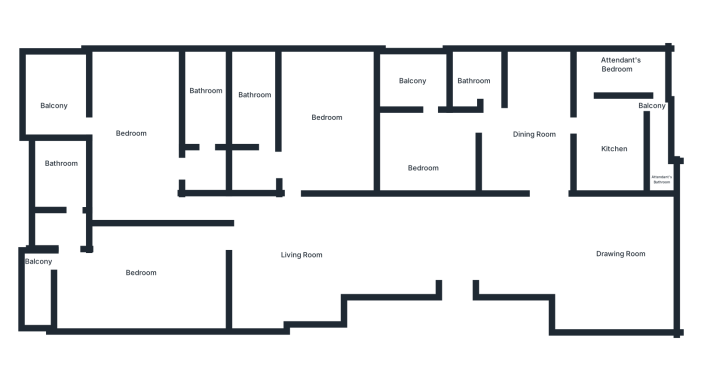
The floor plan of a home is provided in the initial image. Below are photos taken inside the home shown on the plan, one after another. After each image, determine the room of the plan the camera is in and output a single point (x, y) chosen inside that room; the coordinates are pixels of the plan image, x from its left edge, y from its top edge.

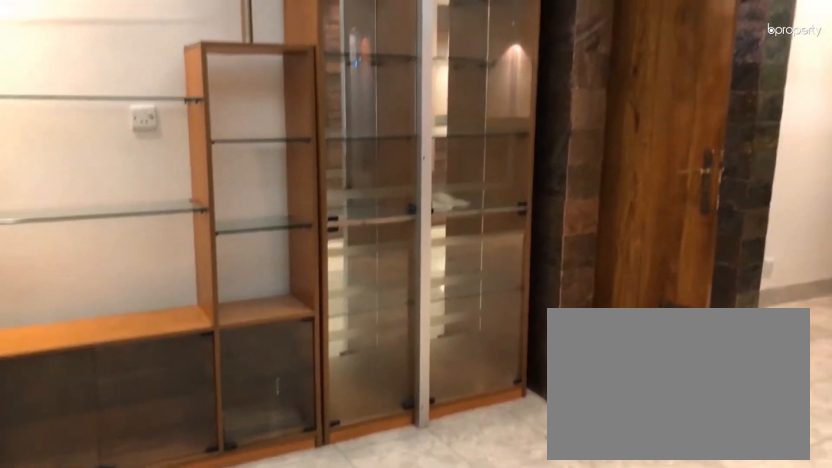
(602, 258)
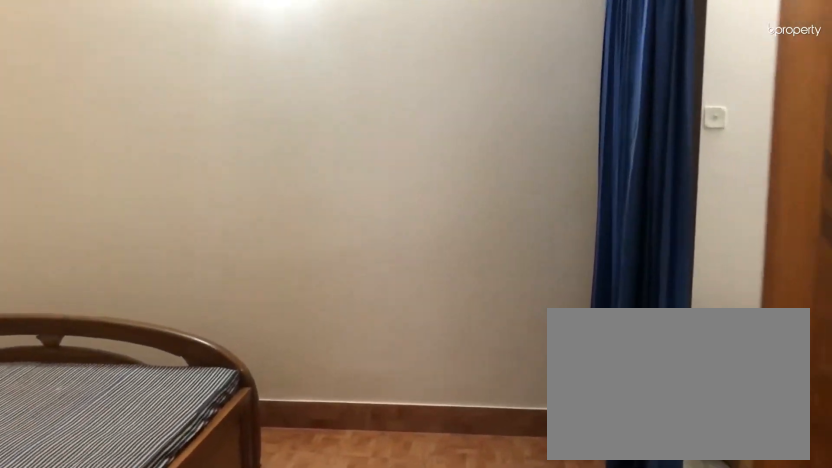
(437, 137)
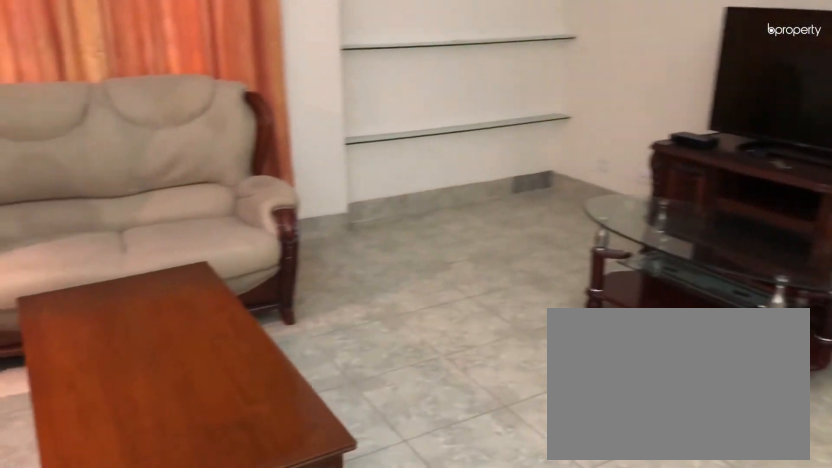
(292, 260)
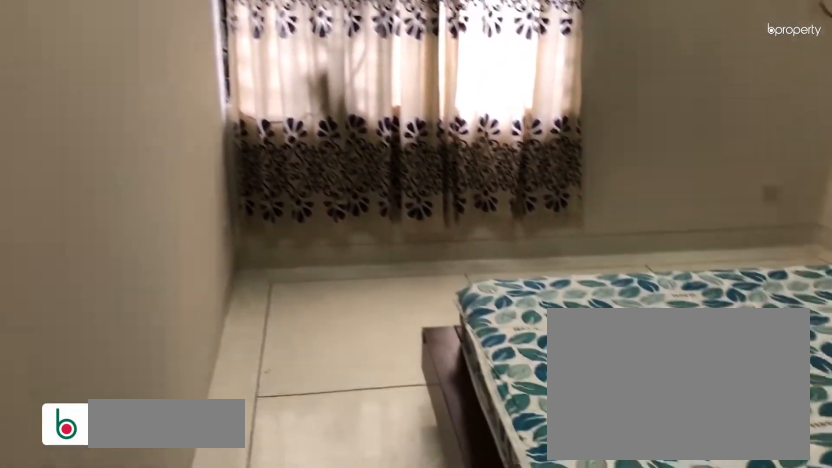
(317, 123)
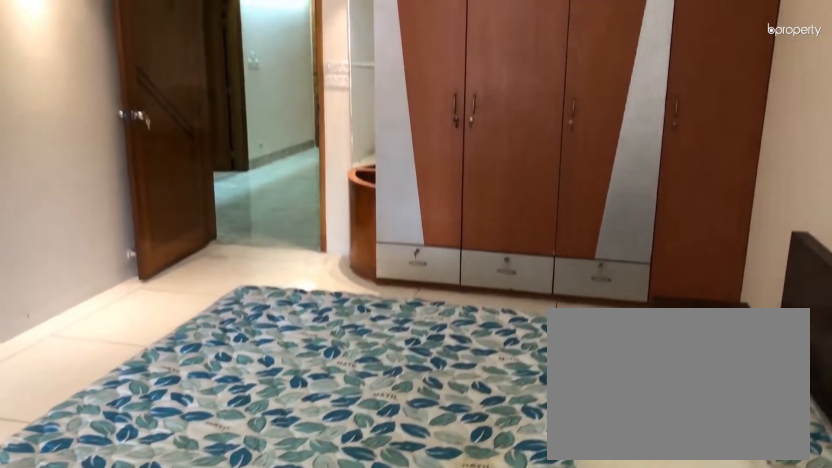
(143, 272)
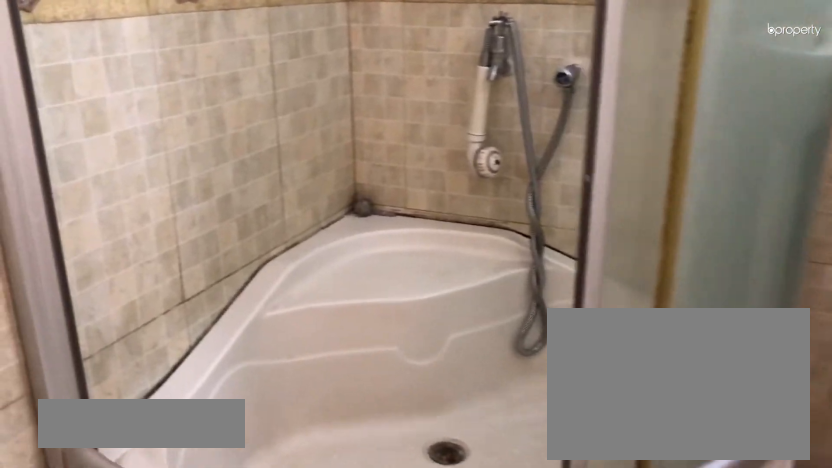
(66, 172)
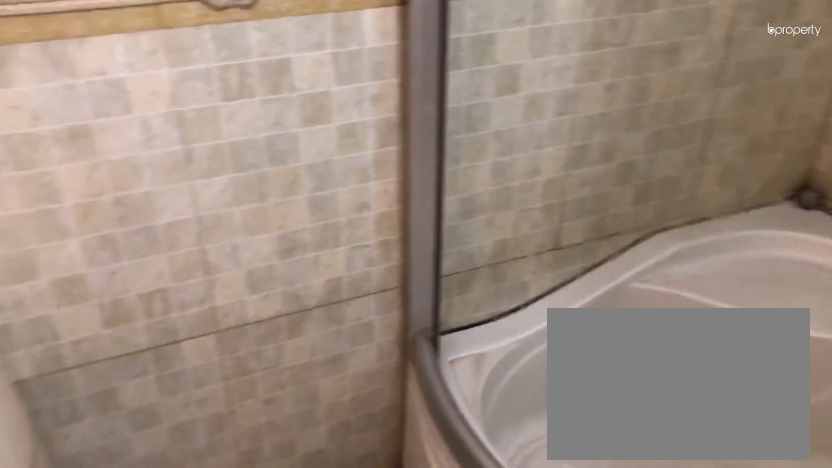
(66, 172)
